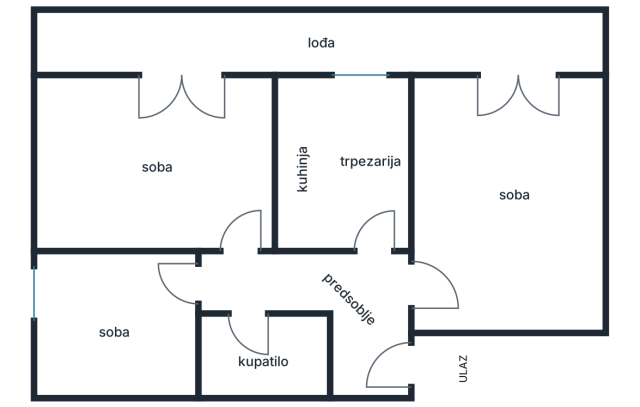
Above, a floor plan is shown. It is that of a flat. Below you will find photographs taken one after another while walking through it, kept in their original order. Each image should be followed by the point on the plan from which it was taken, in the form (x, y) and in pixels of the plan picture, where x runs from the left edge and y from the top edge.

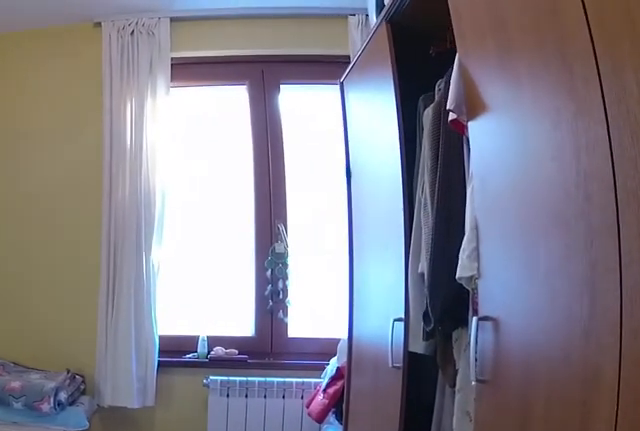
(201, 282)
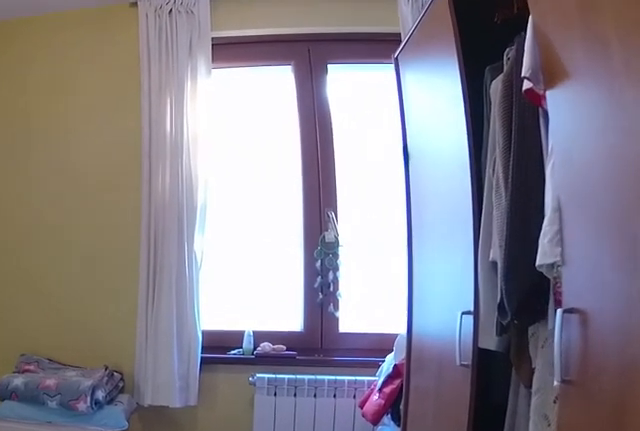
(196, 282)
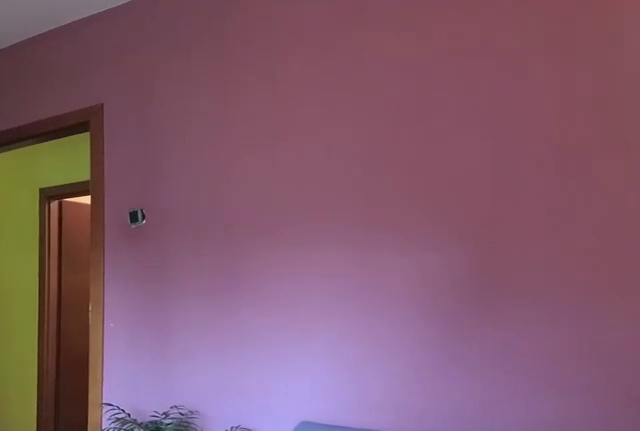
(125, 134)
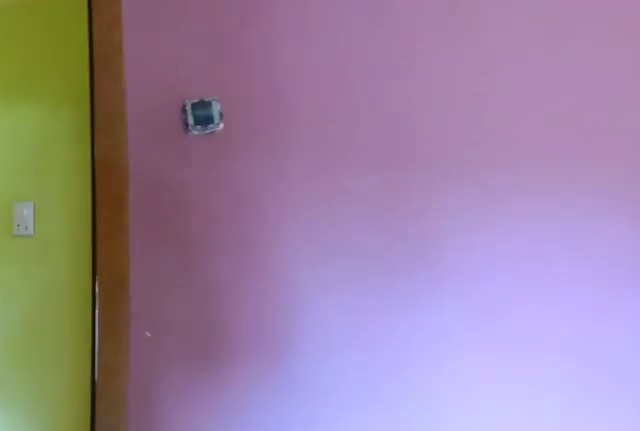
(196, 181)
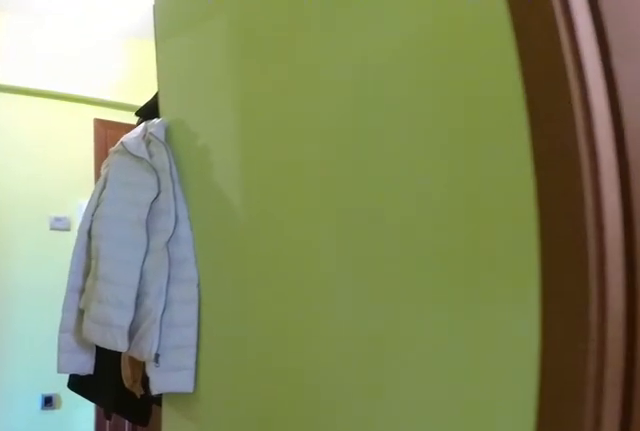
(254, 283)
